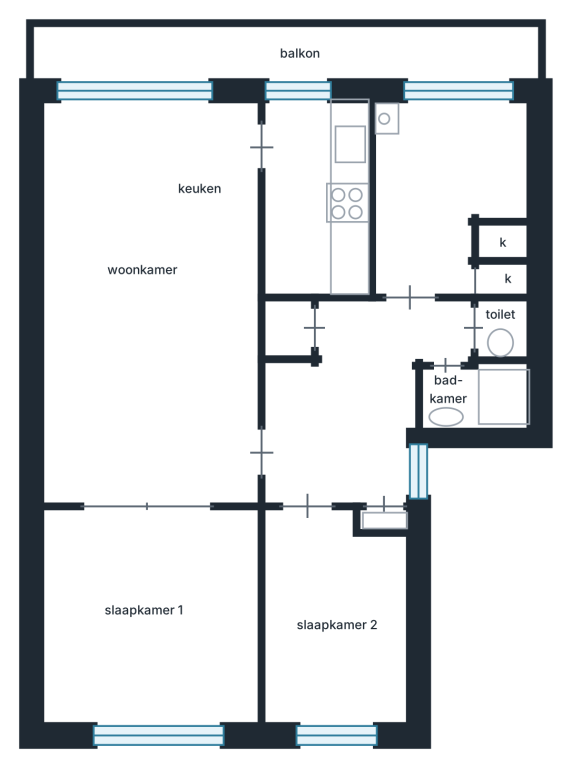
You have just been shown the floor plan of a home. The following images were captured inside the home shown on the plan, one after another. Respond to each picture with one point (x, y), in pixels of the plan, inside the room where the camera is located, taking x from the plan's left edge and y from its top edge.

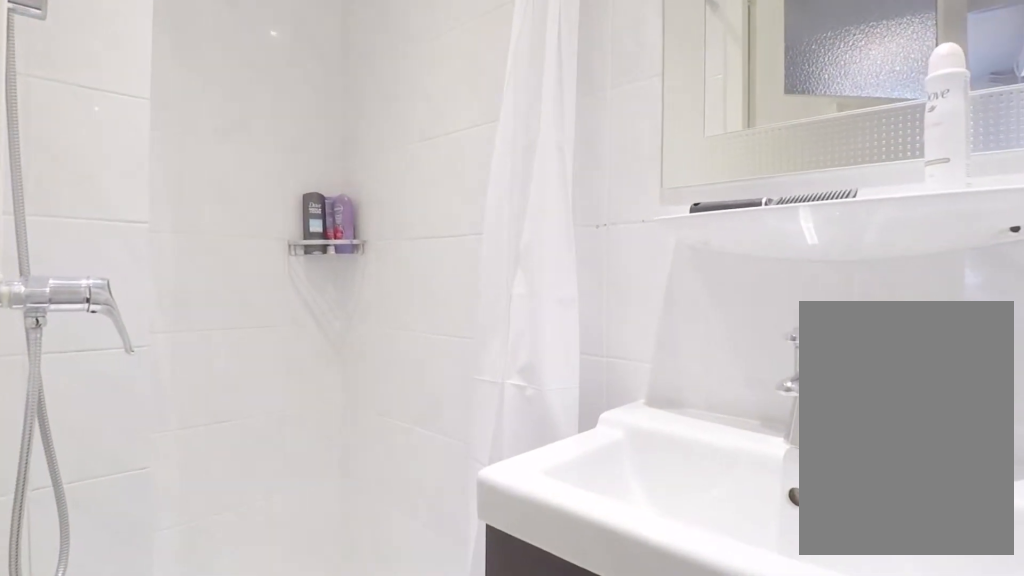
(477, 397)
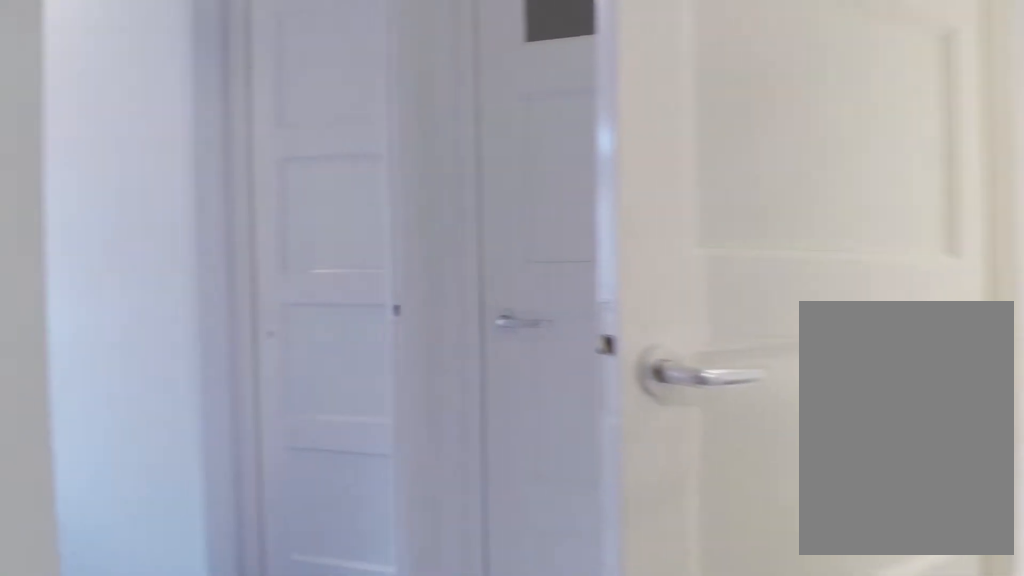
(356, 402)
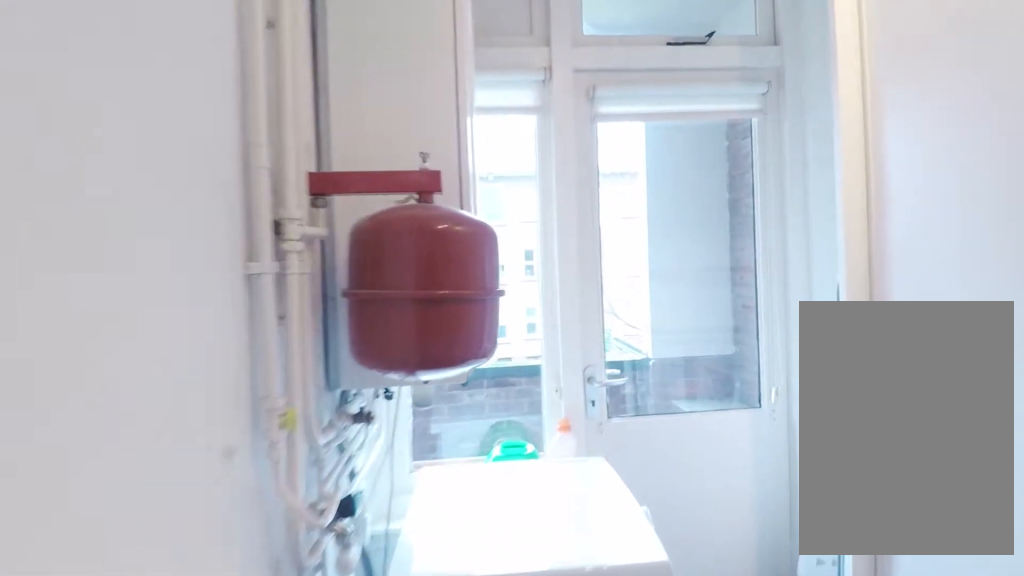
(443, 188)
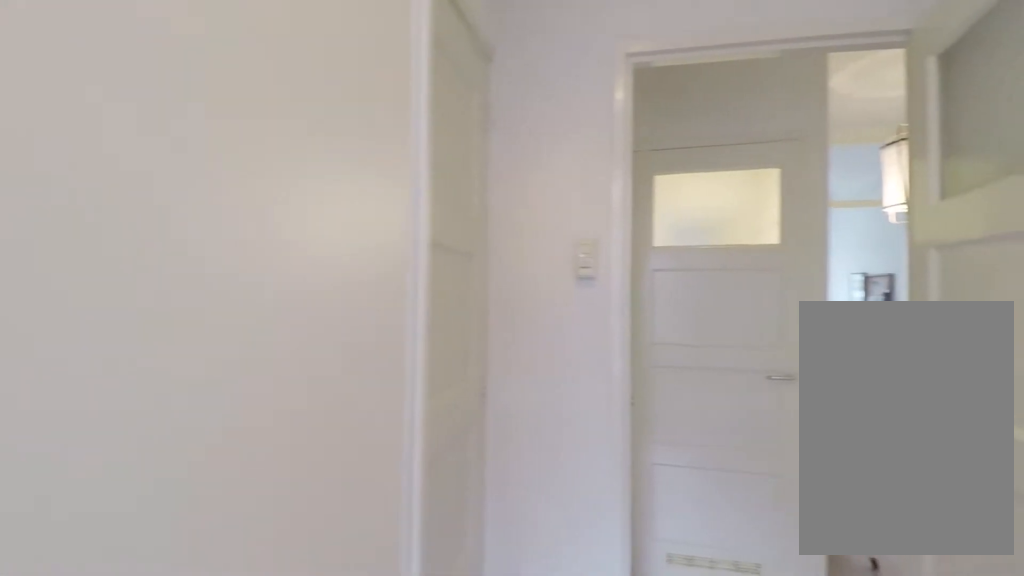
(443, 188)
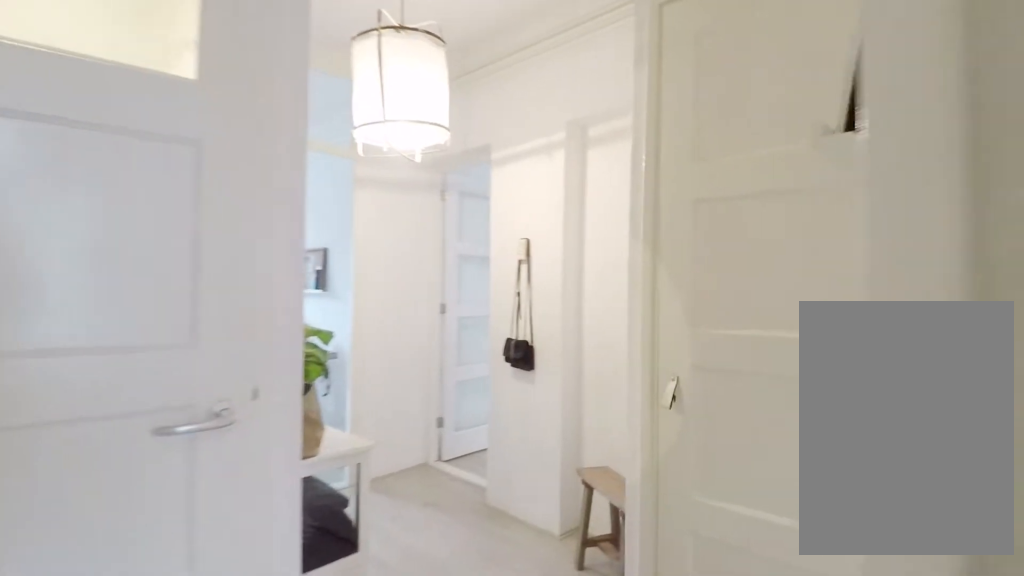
(356, 402)
